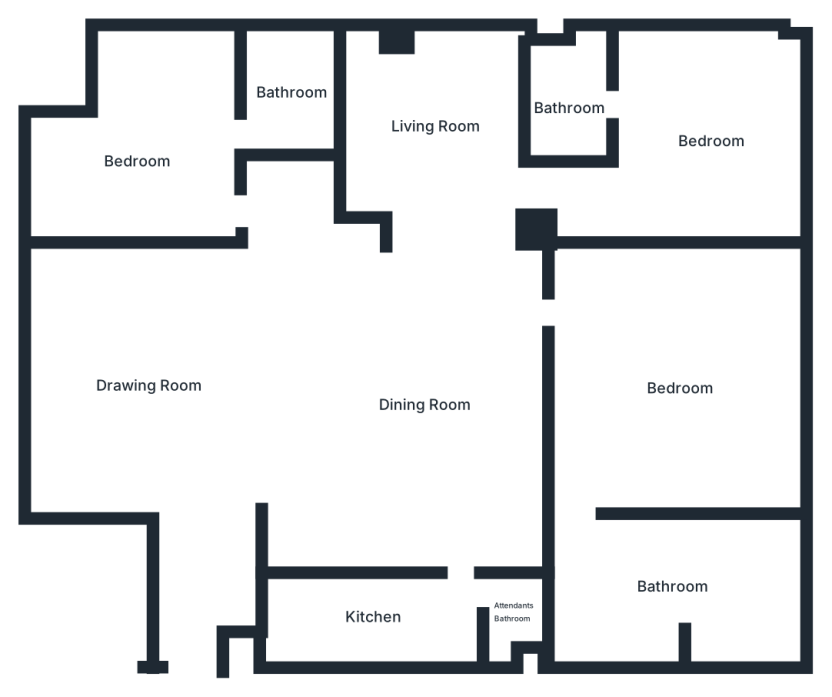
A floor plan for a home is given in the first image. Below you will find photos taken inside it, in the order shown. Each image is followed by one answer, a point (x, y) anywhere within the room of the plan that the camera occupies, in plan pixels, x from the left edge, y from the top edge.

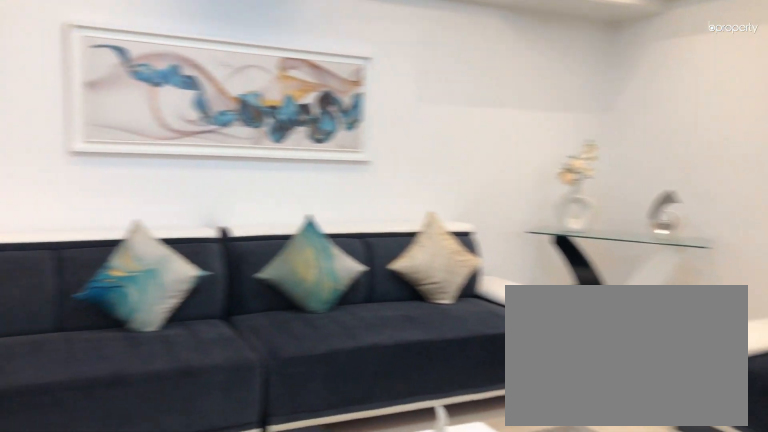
(147, 386)
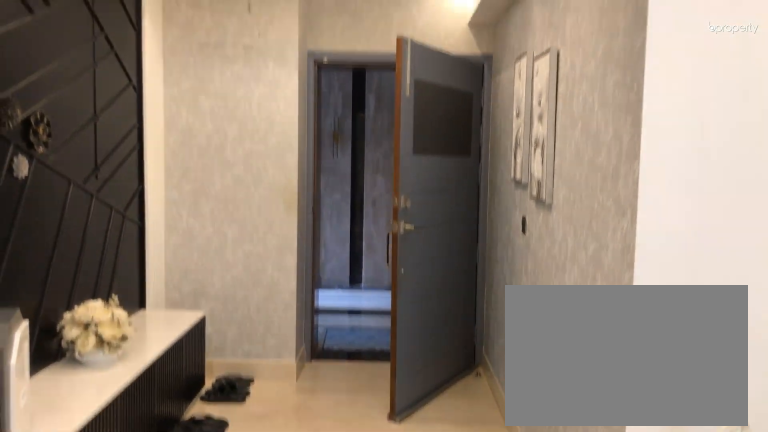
(147, 386)
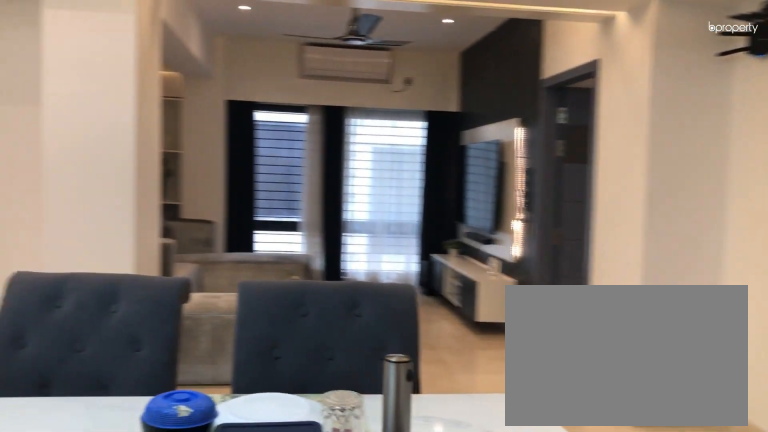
(425, 406)
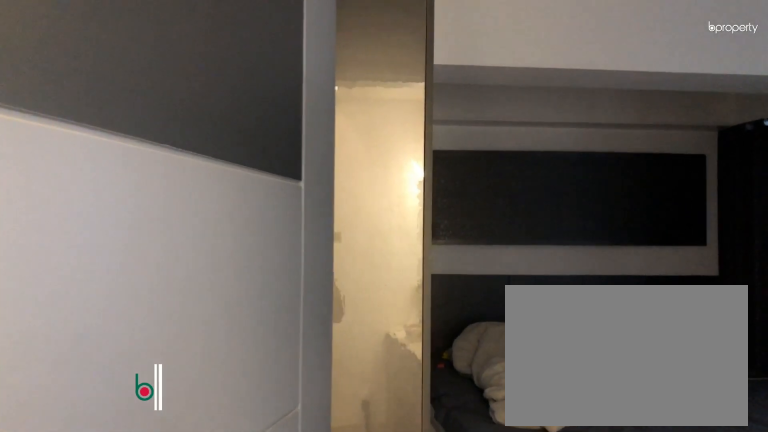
(142, 161)
